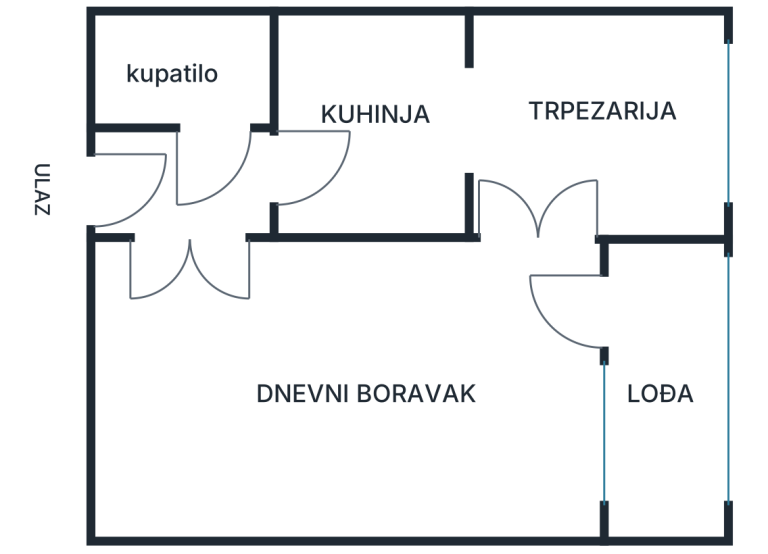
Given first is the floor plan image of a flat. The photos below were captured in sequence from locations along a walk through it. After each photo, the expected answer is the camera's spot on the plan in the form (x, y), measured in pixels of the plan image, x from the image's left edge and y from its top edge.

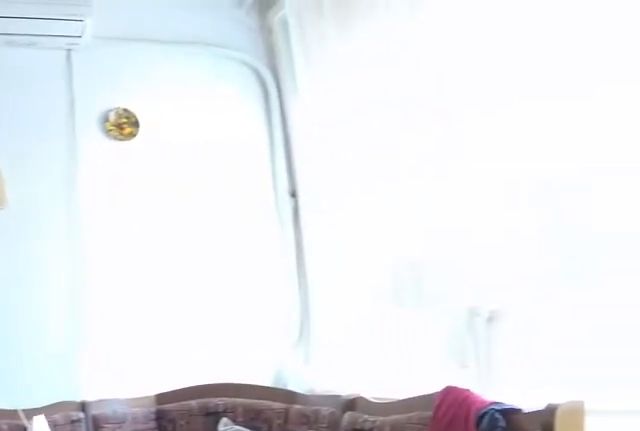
(531, 236)
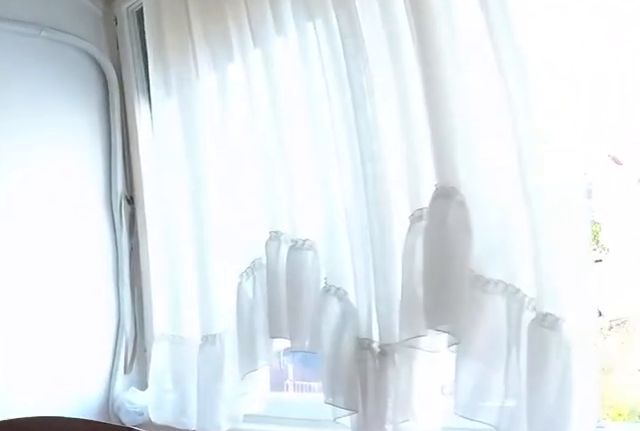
(563, 182)
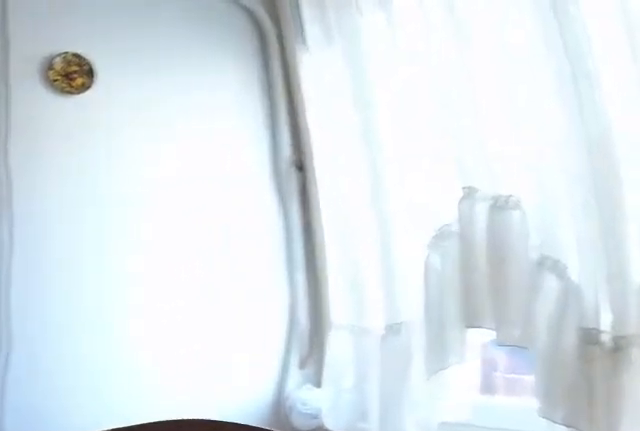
(587, 180)
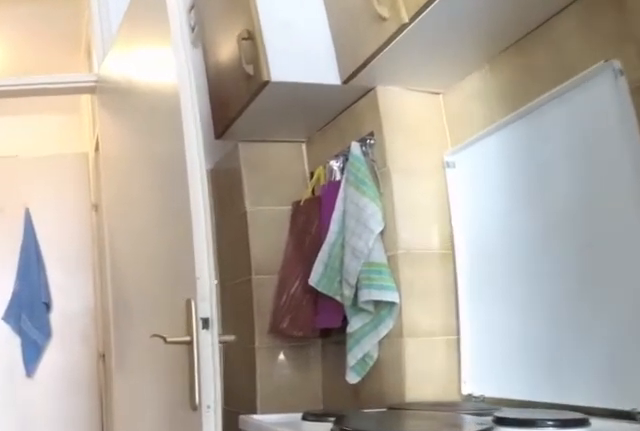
(460, 130)
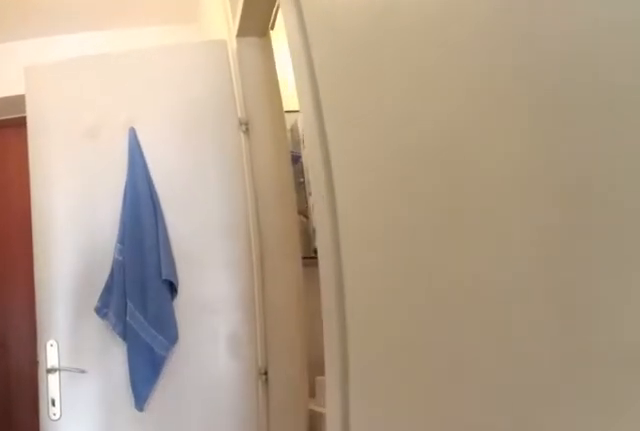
(354, 150)
